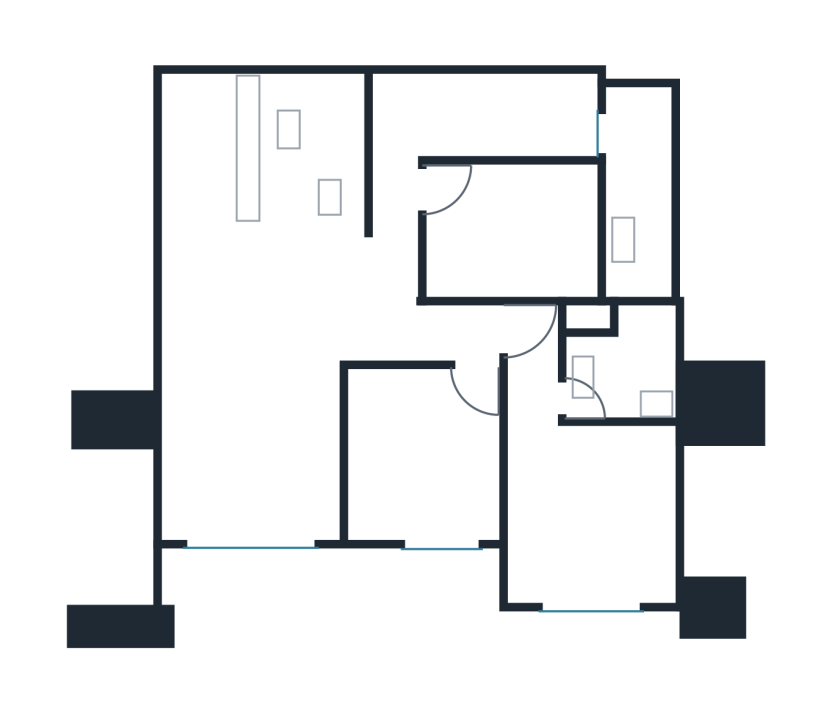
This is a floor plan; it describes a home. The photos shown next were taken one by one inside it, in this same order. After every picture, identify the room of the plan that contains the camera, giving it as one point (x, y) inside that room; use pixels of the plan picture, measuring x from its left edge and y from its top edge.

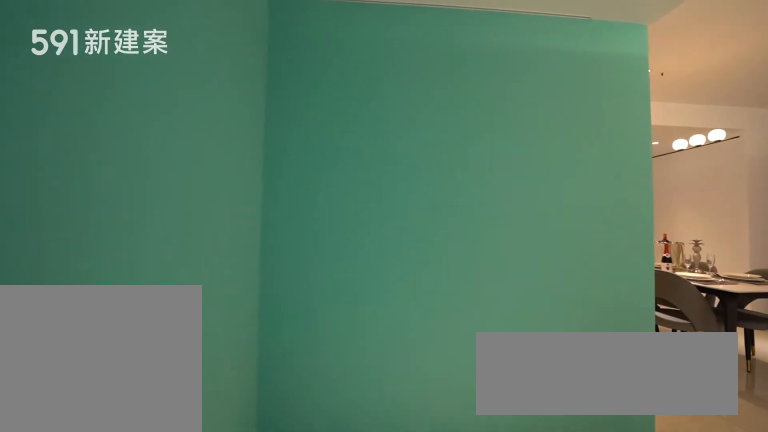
(207, 153)
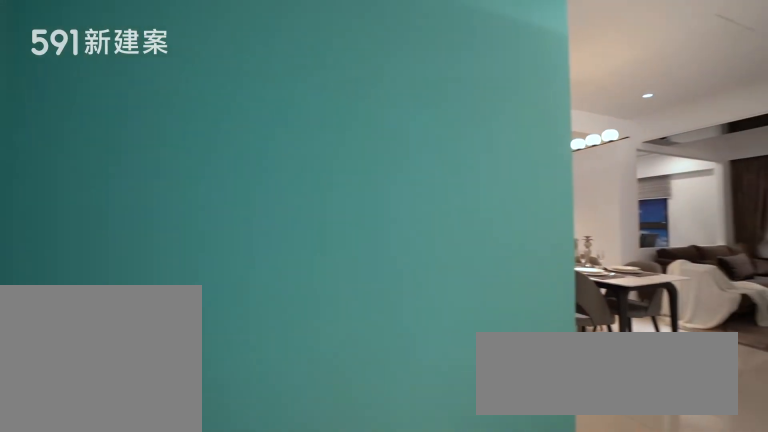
(207, 153)
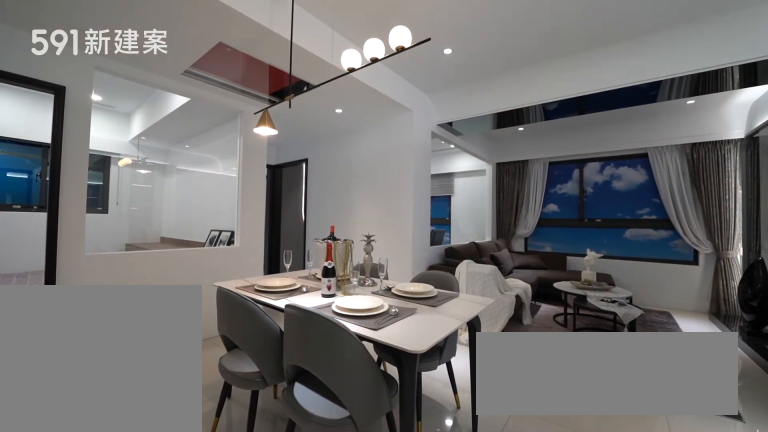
(270, 298)
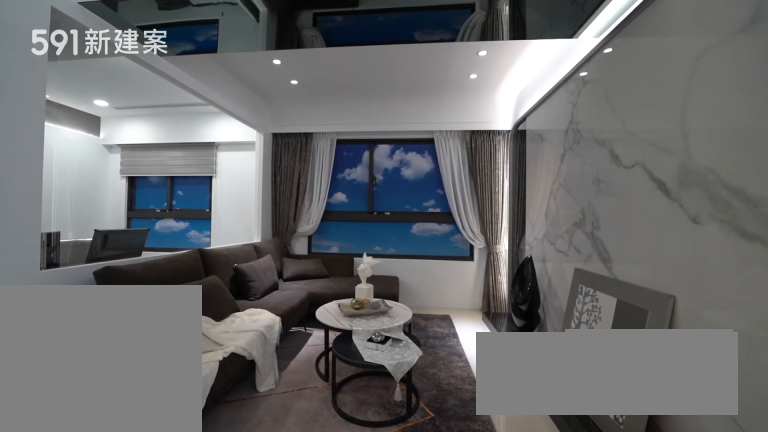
(251, 451)
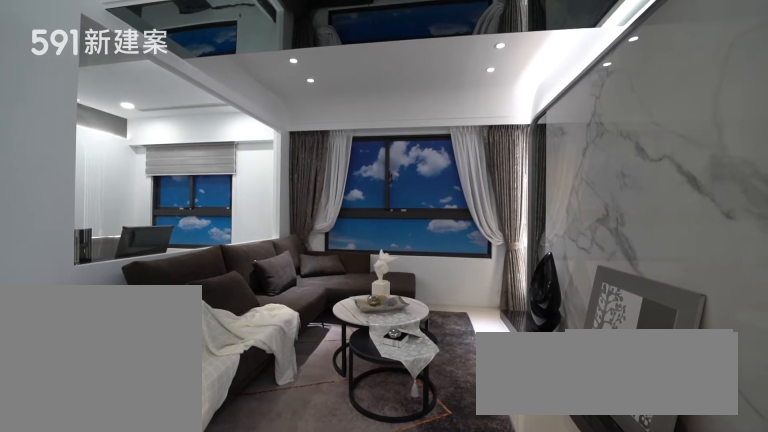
(251, 451)
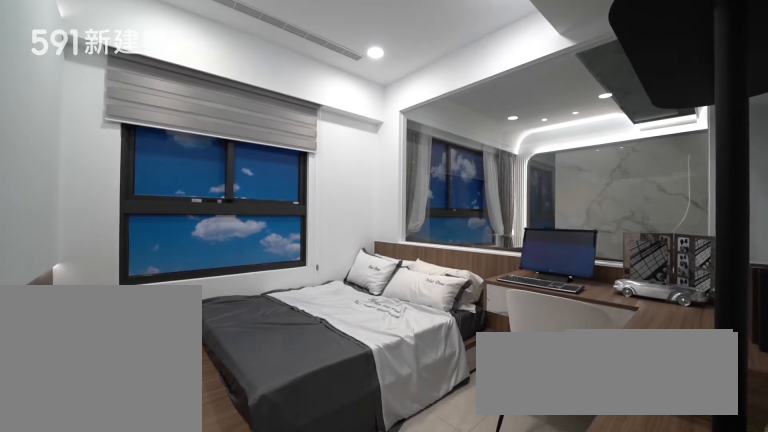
(423, 453)
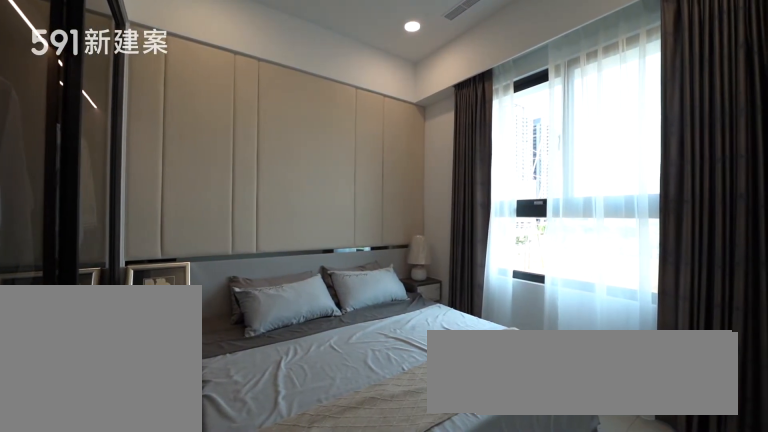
(584, 490)
